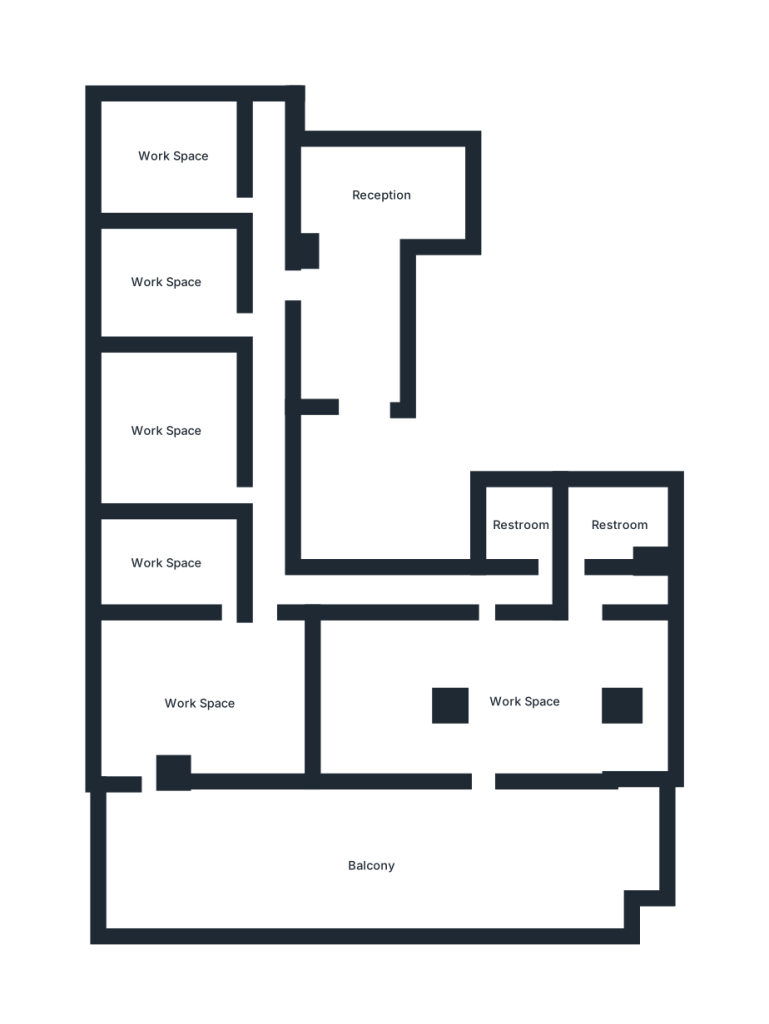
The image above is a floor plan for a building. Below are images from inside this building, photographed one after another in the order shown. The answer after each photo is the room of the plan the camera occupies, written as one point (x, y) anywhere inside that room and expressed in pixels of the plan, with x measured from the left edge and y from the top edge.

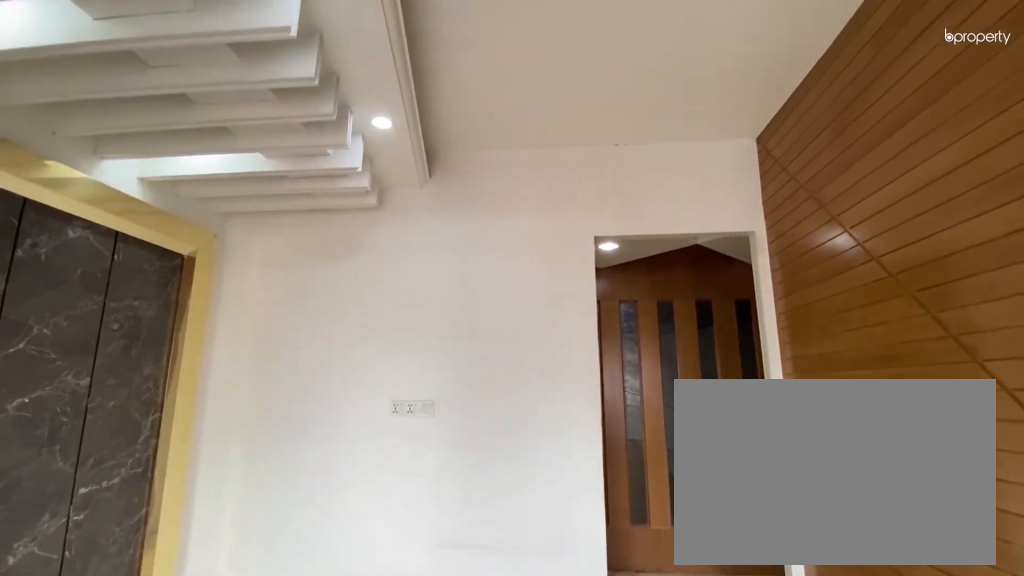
(171, 281)
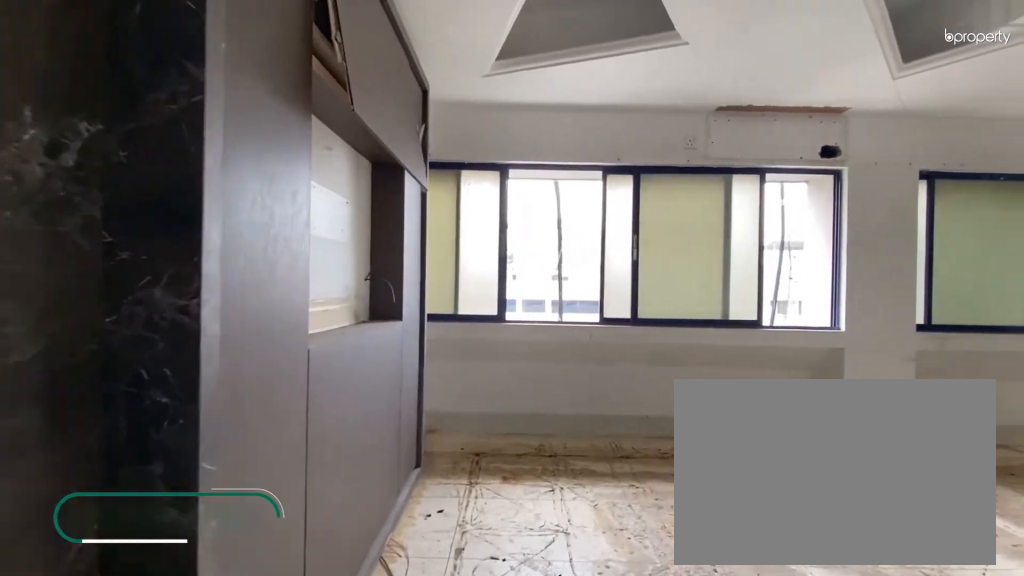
(168, 432)
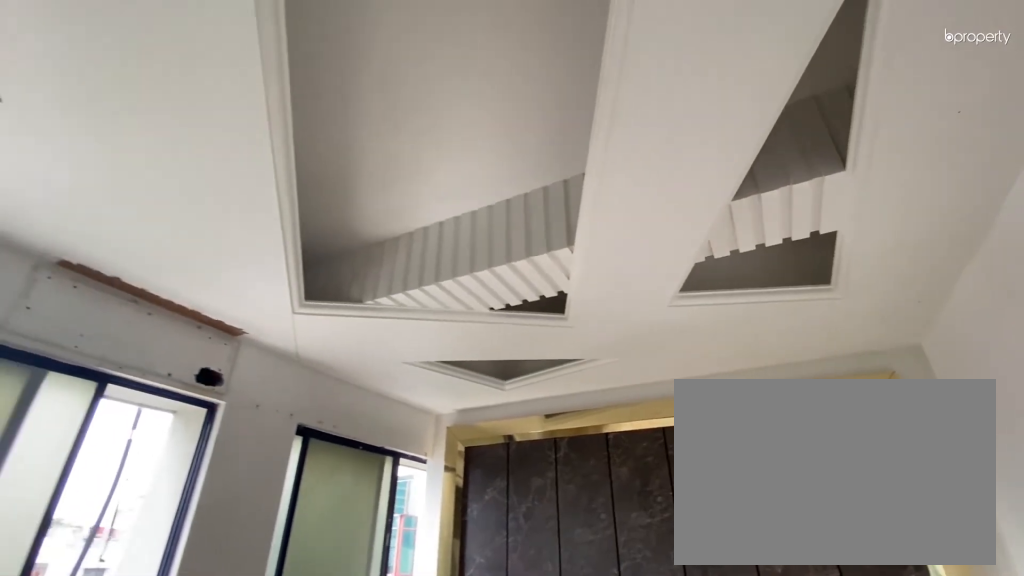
(168, 432)
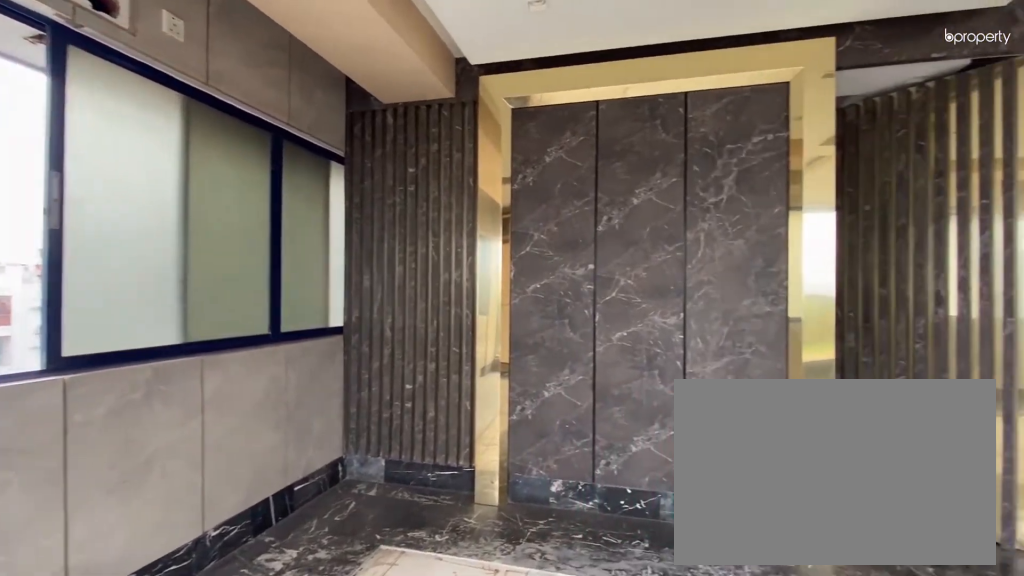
(200, 704)
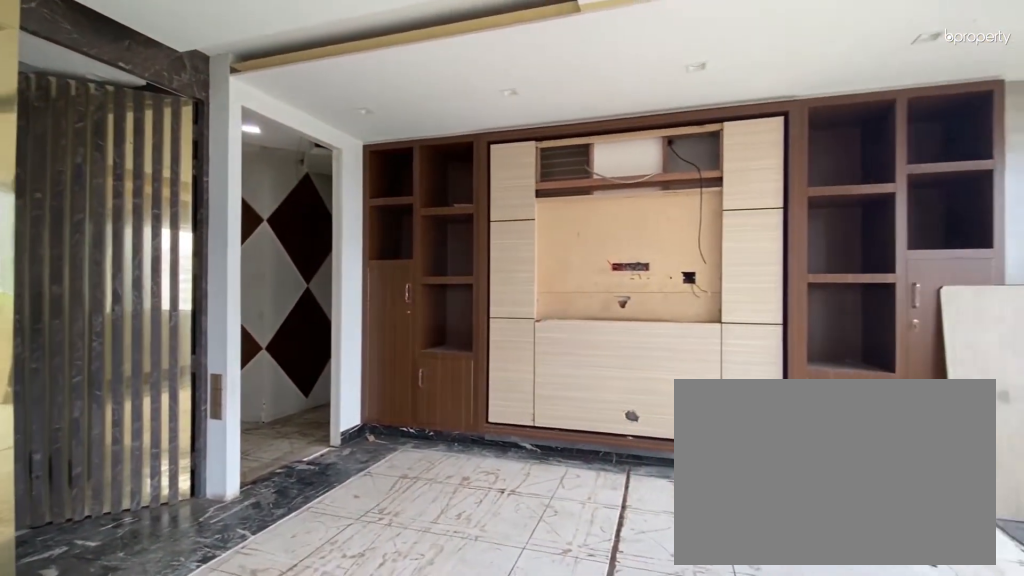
(200, 704)
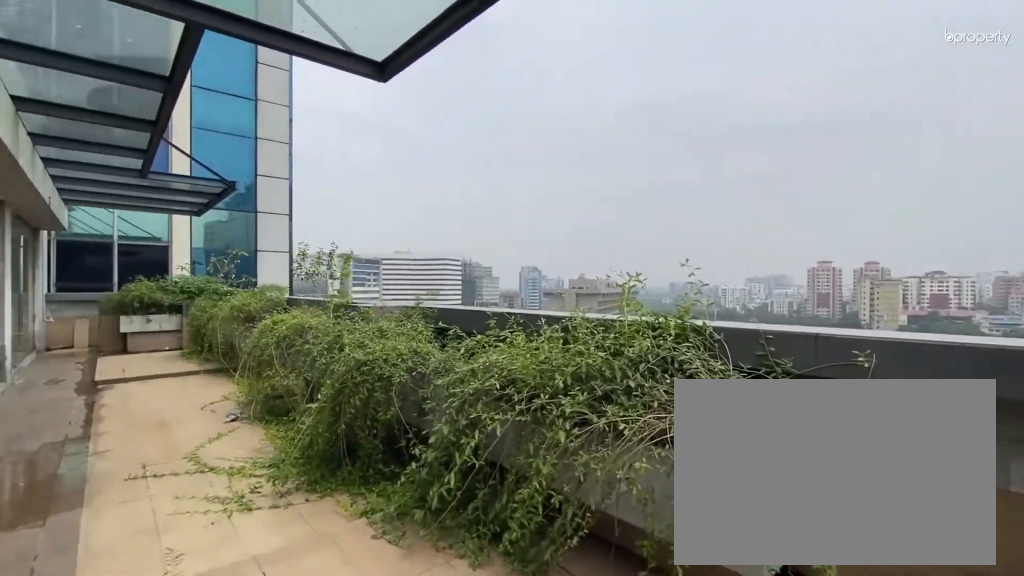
(214, 874)
